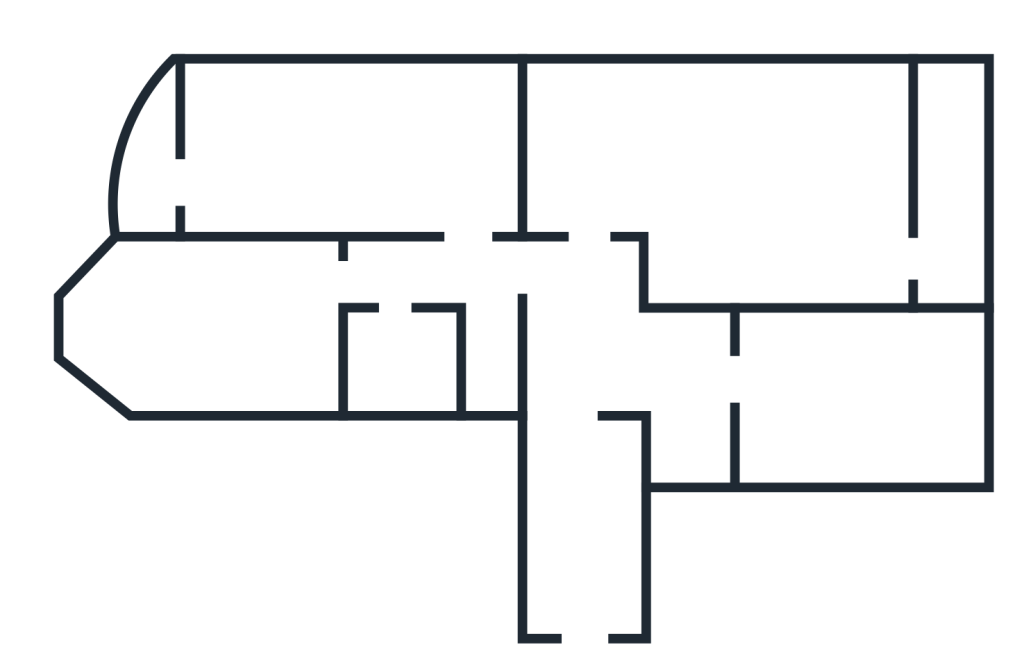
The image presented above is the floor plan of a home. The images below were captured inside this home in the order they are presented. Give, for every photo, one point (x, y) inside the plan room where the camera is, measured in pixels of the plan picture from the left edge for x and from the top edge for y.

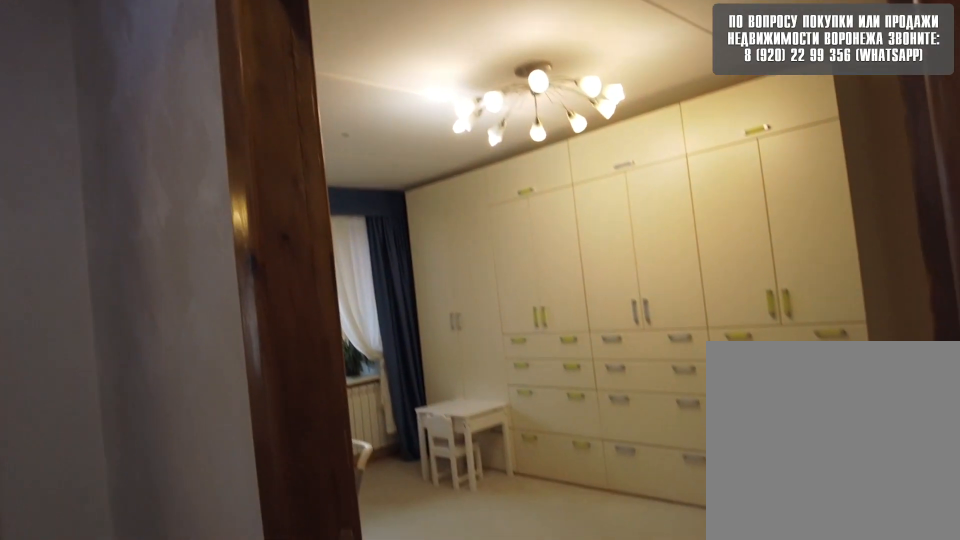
(465, 270)
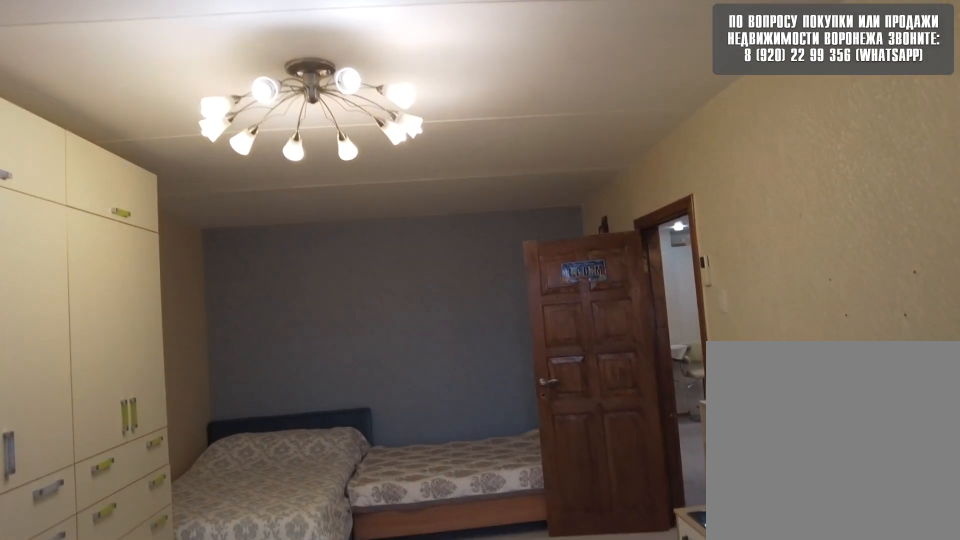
(421, 162)
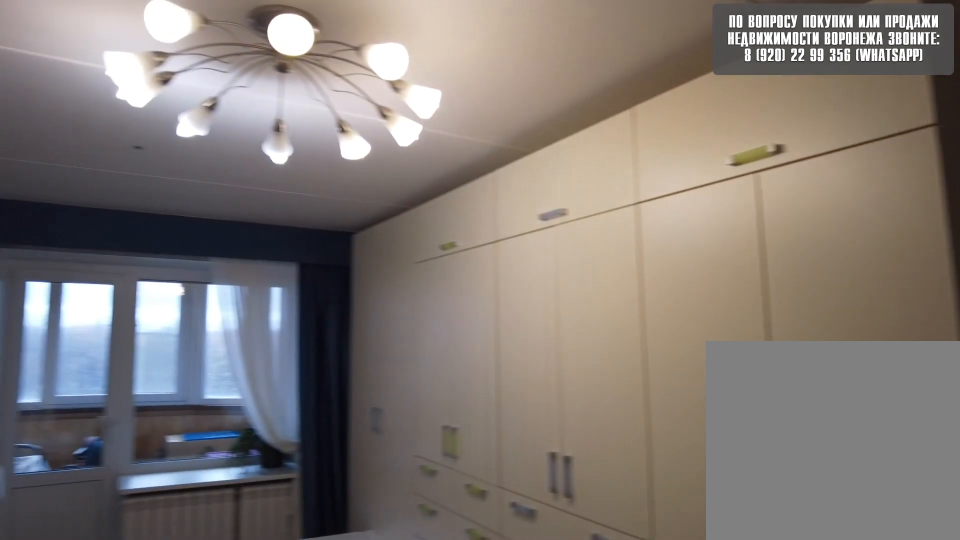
(421, 162)
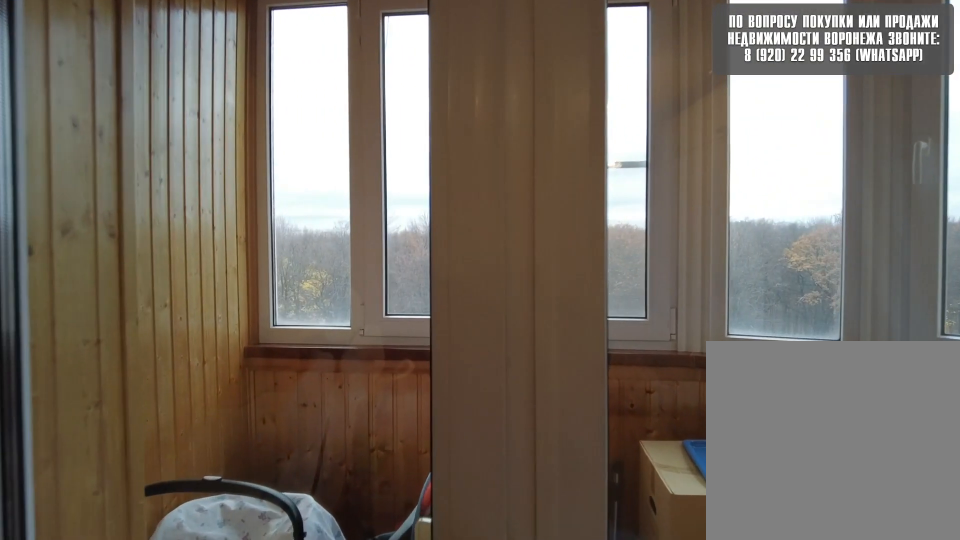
(249, 166)
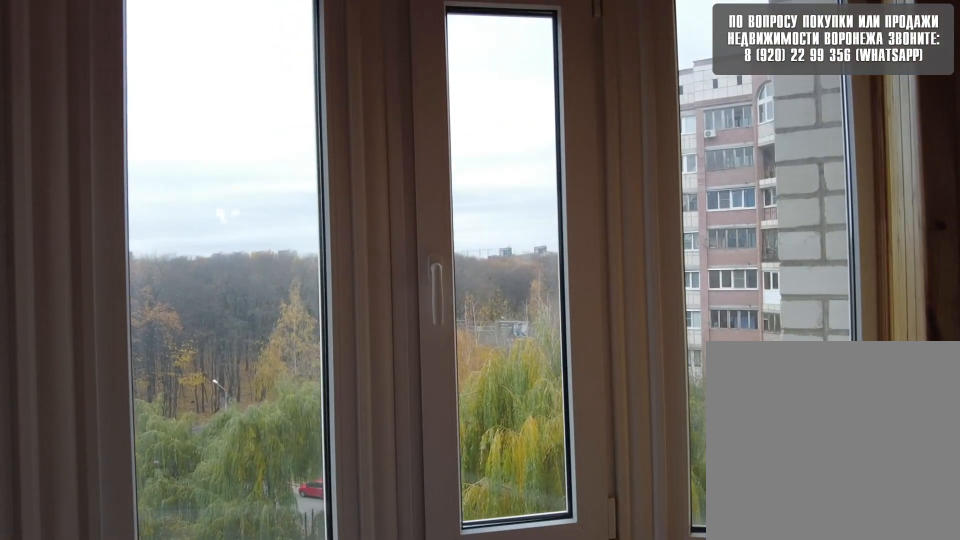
(159, 170)
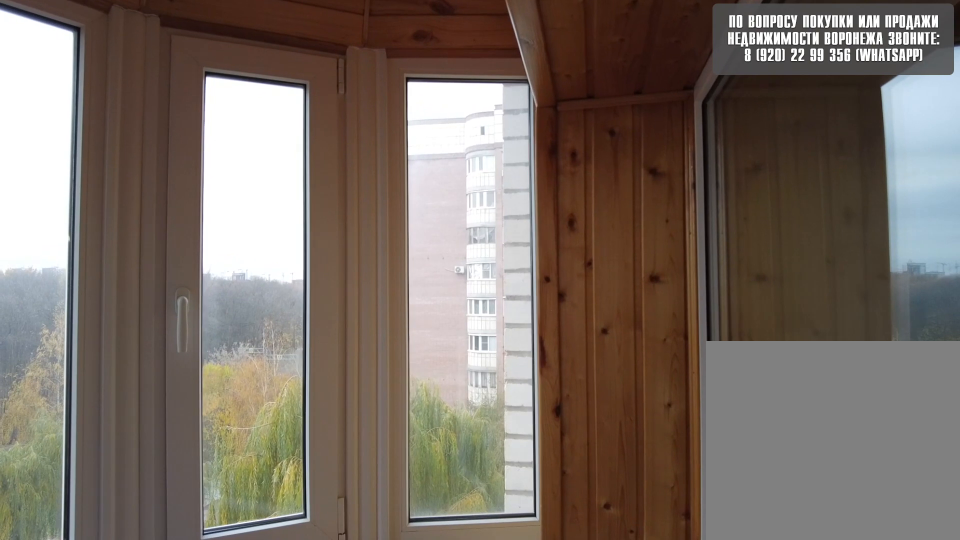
(159, 170)
